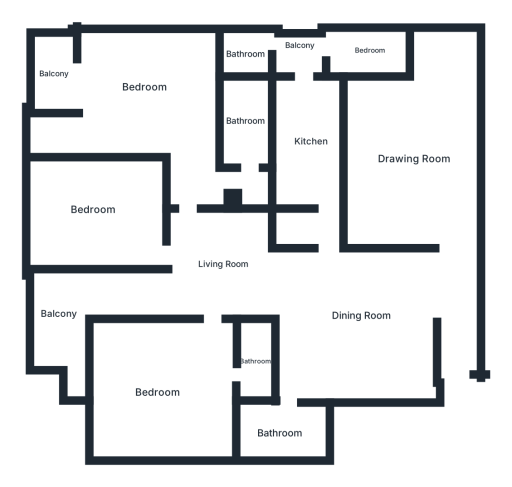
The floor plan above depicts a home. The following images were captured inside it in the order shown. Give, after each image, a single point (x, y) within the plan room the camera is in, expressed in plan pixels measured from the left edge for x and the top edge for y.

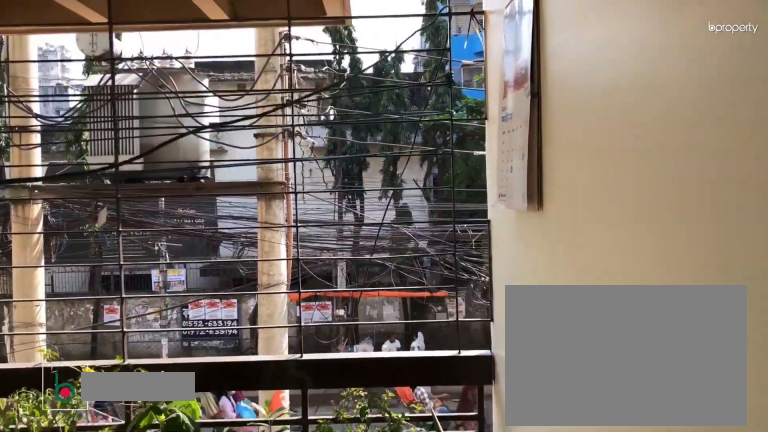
(57, 310)
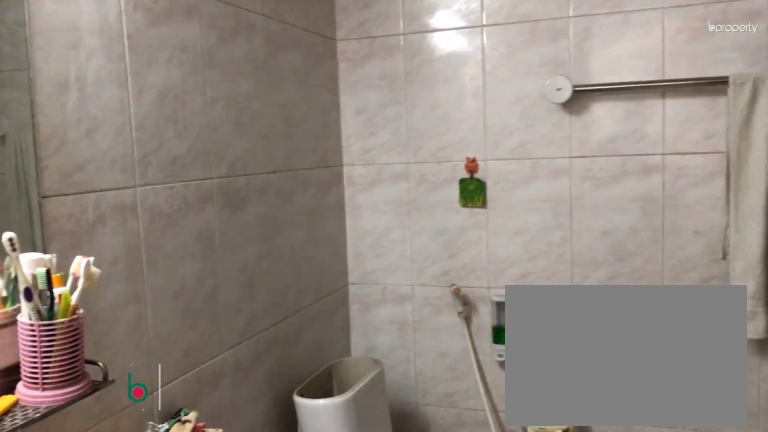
(275, 429)
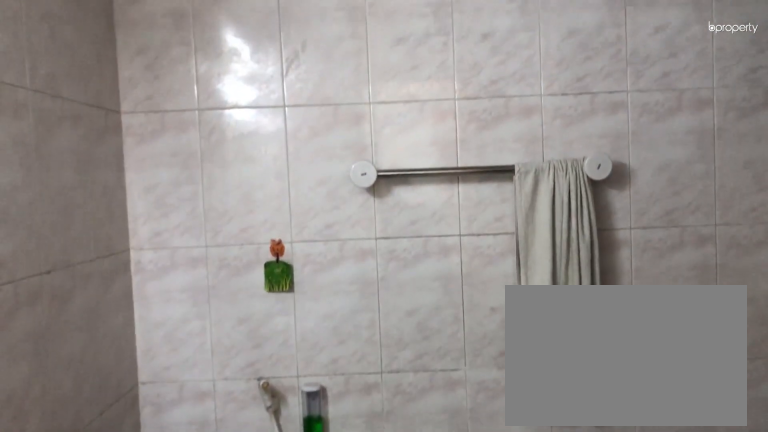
(275, 429)
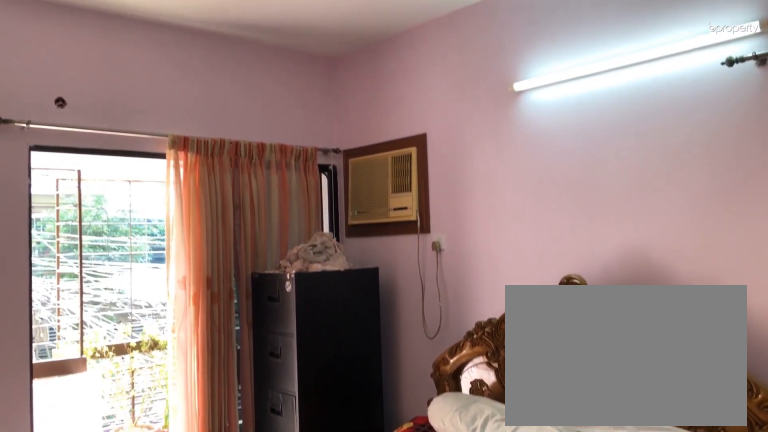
(143, 84)
